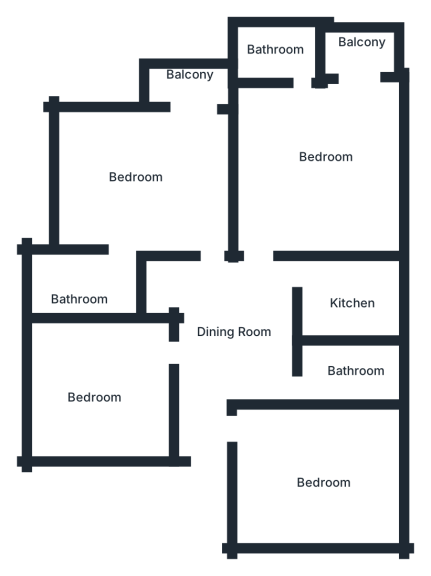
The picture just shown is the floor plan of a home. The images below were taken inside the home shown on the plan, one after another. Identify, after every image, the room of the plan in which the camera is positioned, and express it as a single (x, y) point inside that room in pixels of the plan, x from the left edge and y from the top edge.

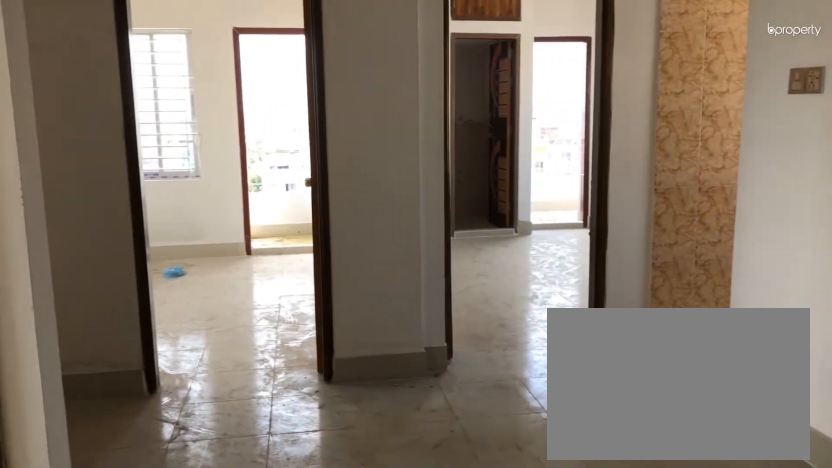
(232, 329)
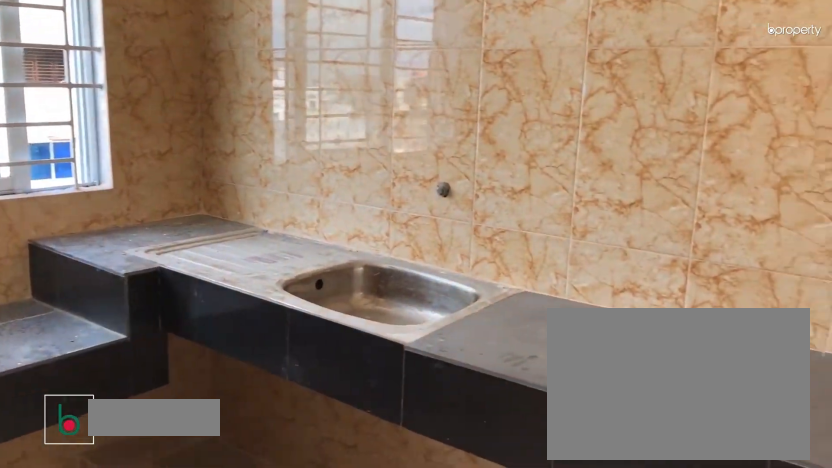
(344, 302)
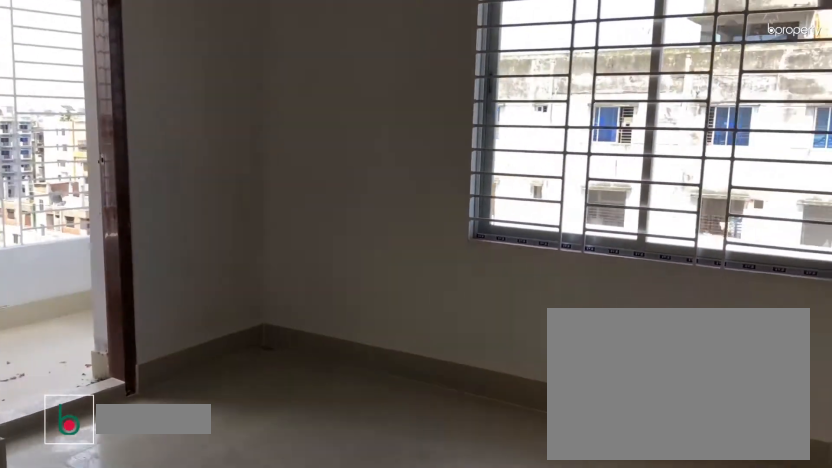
(317, 148)
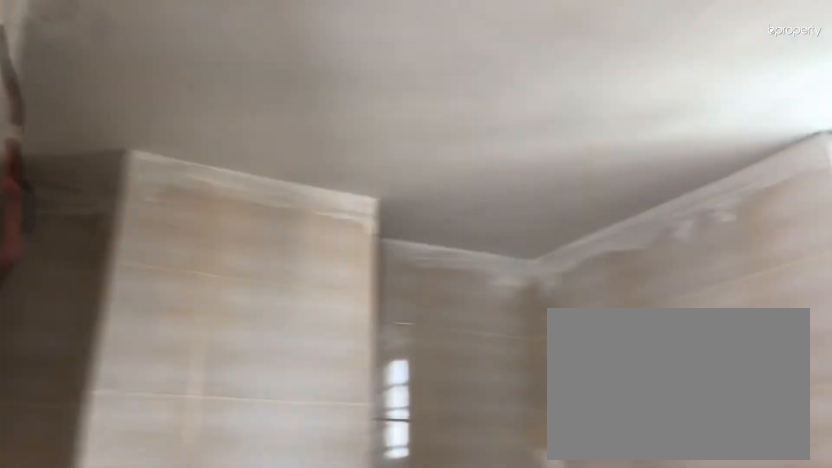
(271, 51)
